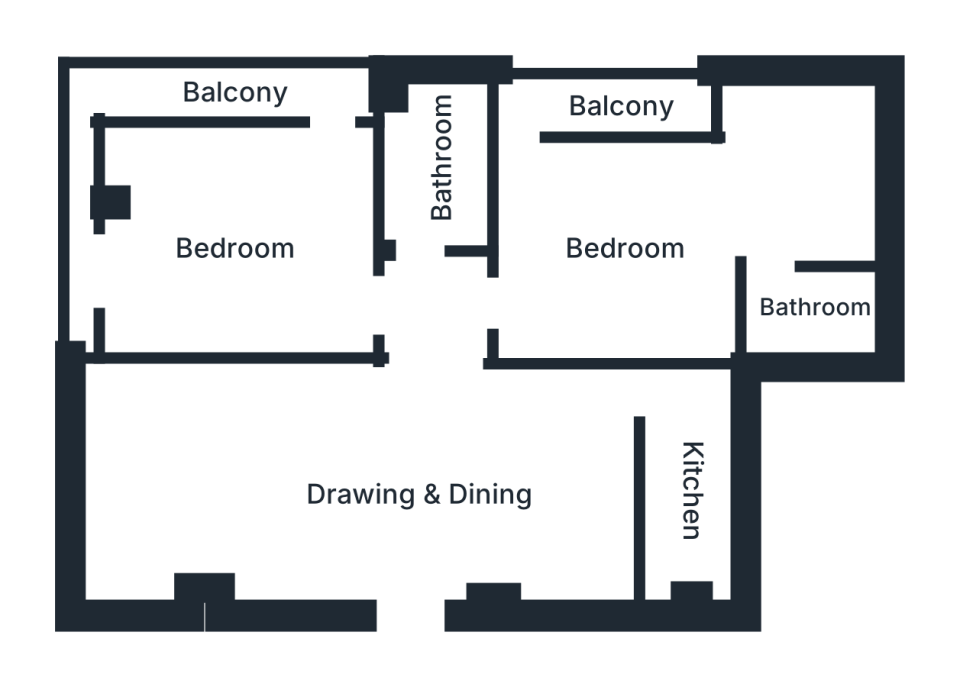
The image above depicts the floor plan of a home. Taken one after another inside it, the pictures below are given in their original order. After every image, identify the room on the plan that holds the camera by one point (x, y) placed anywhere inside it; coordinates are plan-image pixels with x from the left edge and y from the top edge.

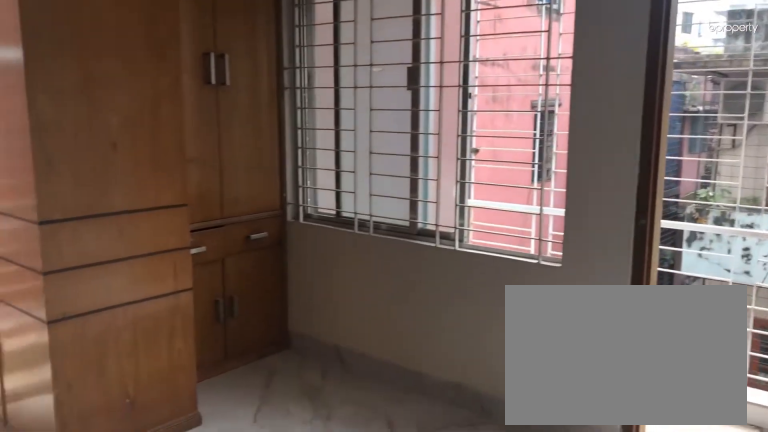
(234, 251)
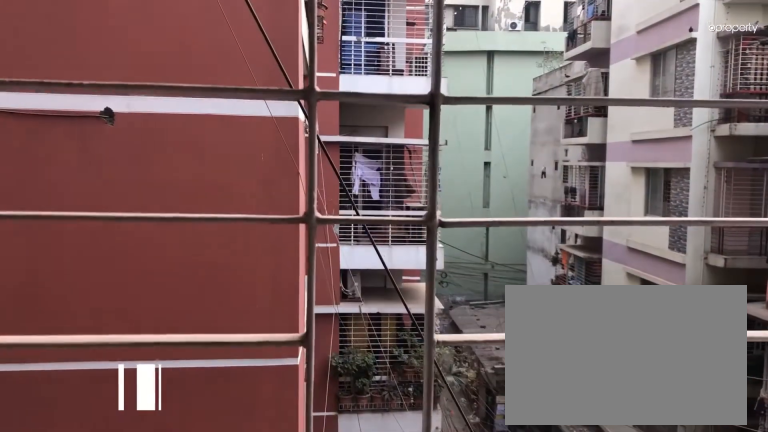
(232, 97)
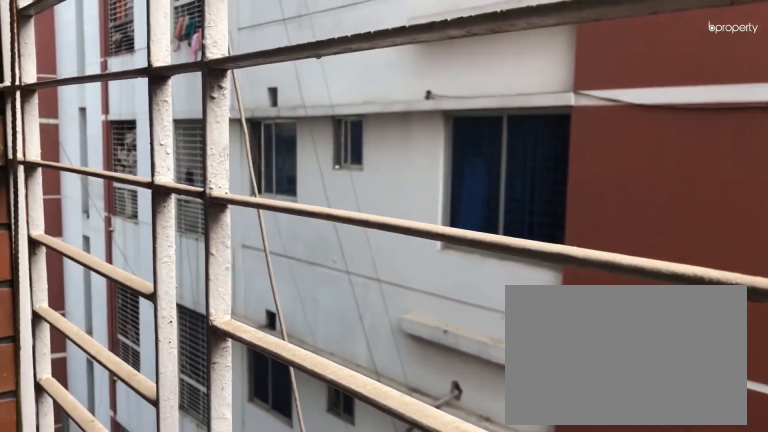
(229, 95)
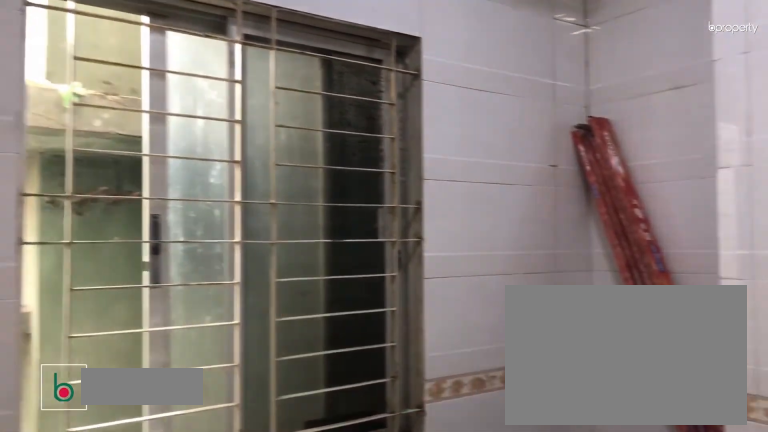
(694, 497)
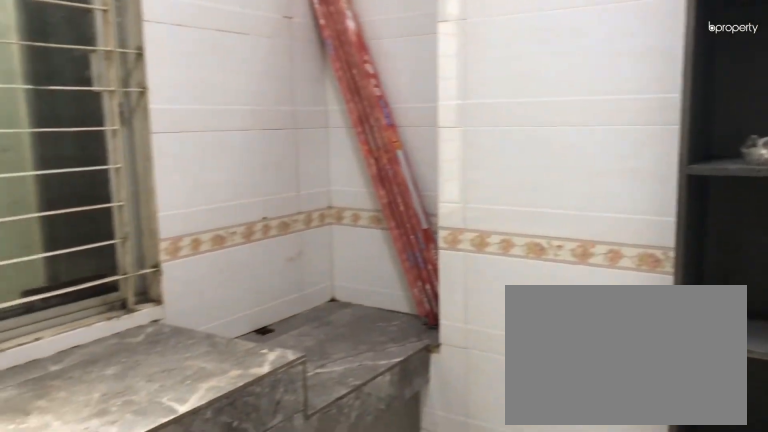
(694, 497)
